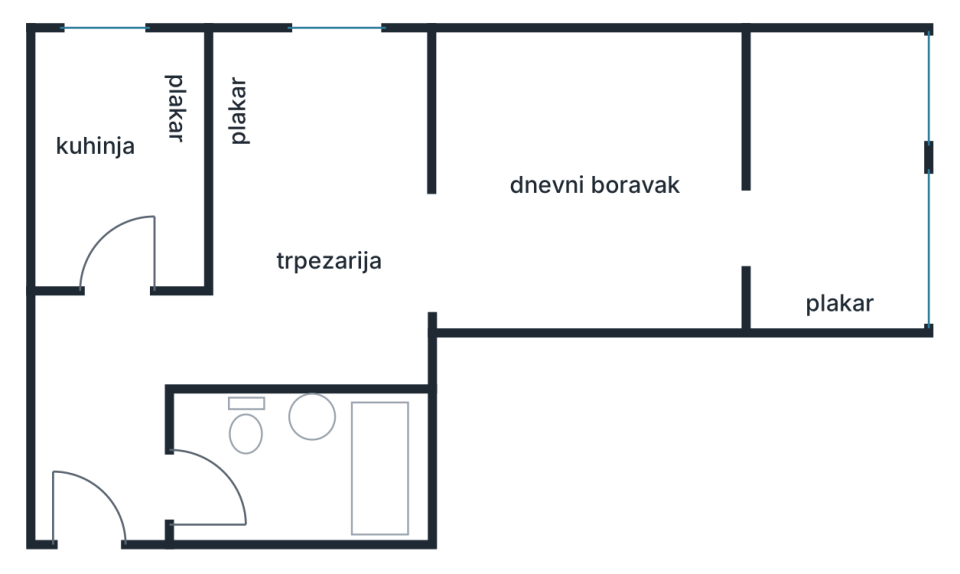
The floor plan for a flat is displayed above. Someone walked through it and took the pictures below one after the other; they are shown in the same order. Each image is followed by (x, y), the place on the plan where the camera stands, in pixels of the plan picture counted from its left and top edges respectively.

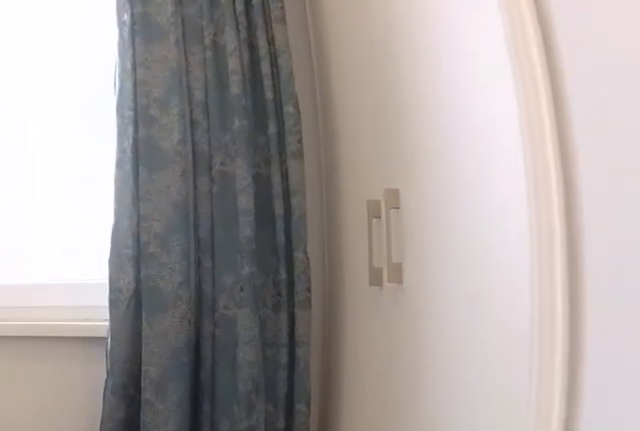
(777, 236)
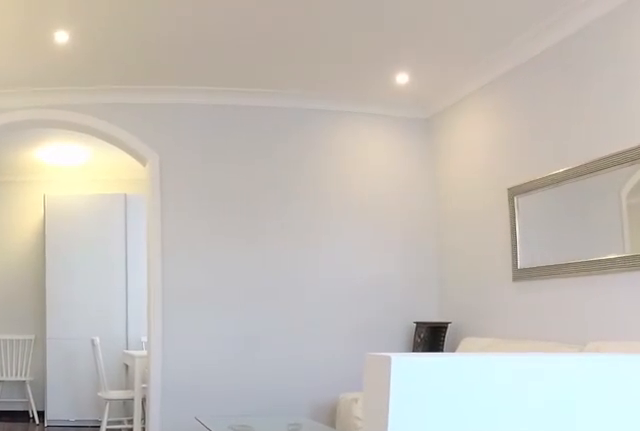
(874, 214)
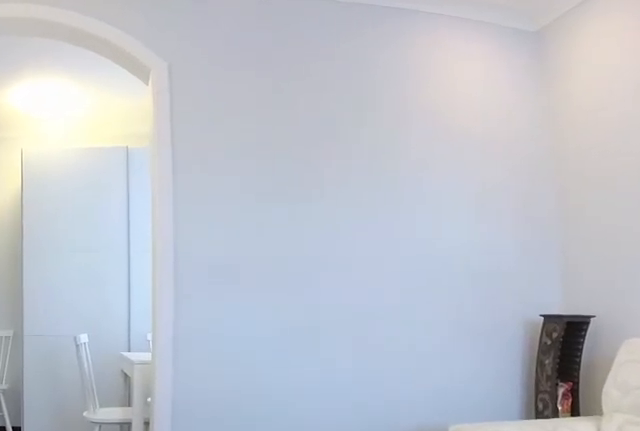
(700, 229)
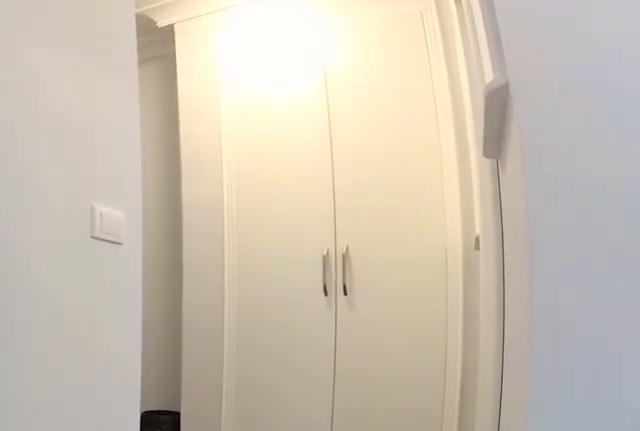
(297, 309)
